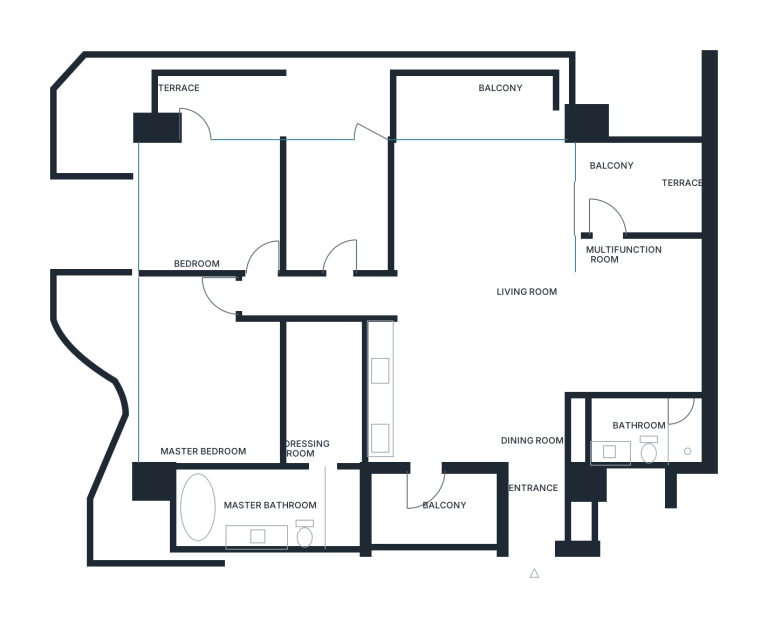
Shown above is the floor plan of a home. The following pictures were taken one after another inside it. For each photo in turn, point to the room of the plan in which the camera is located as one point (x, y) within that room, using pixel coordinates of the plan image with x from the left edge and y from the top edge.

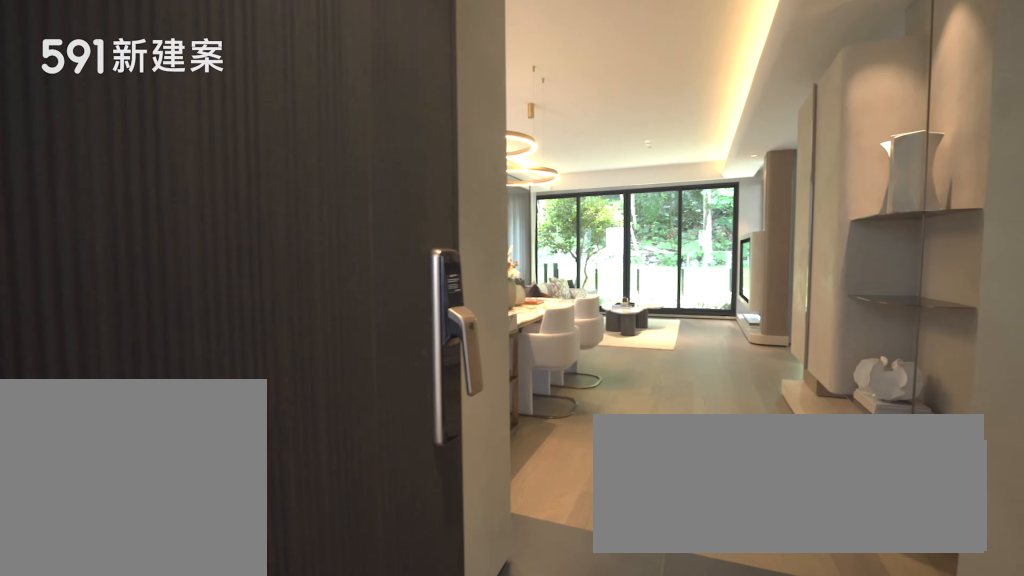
(547, 512)
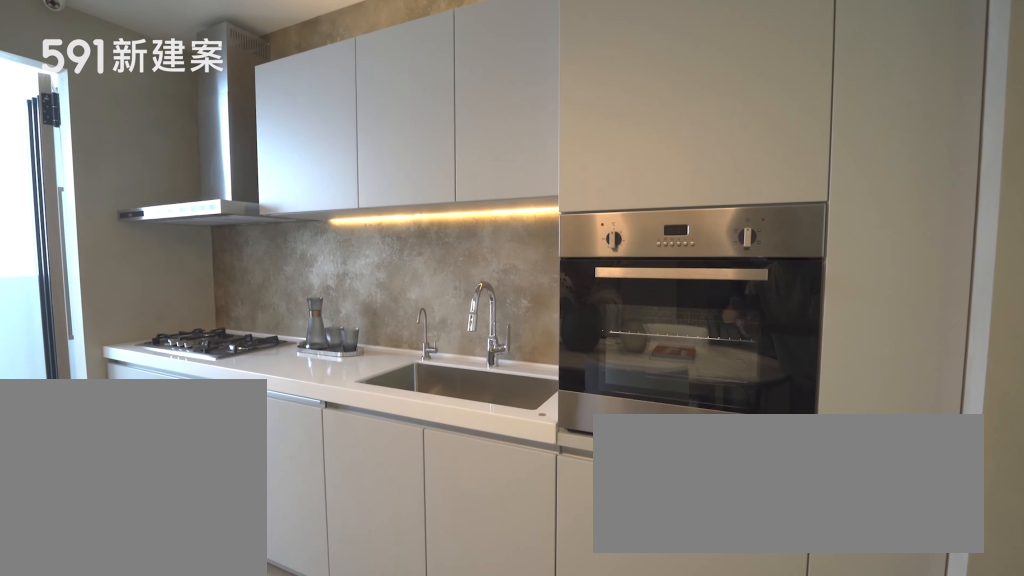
(401, 391)
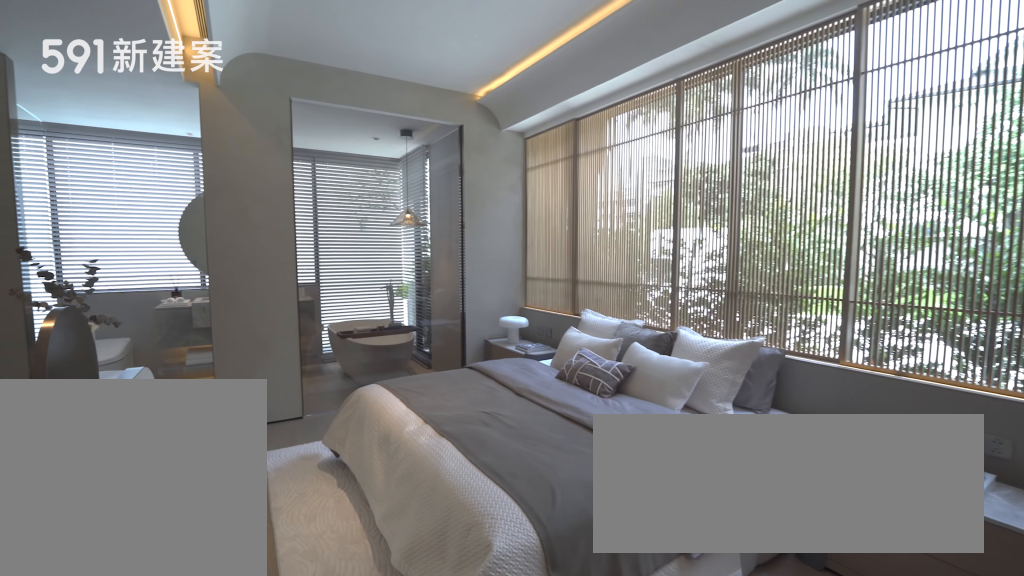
(239, 379)
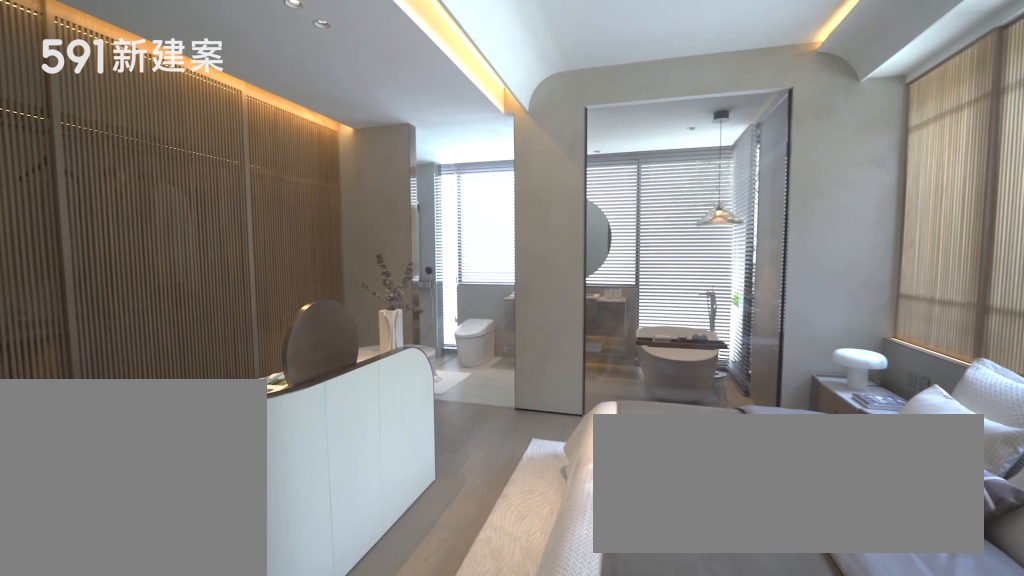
(239, 379)
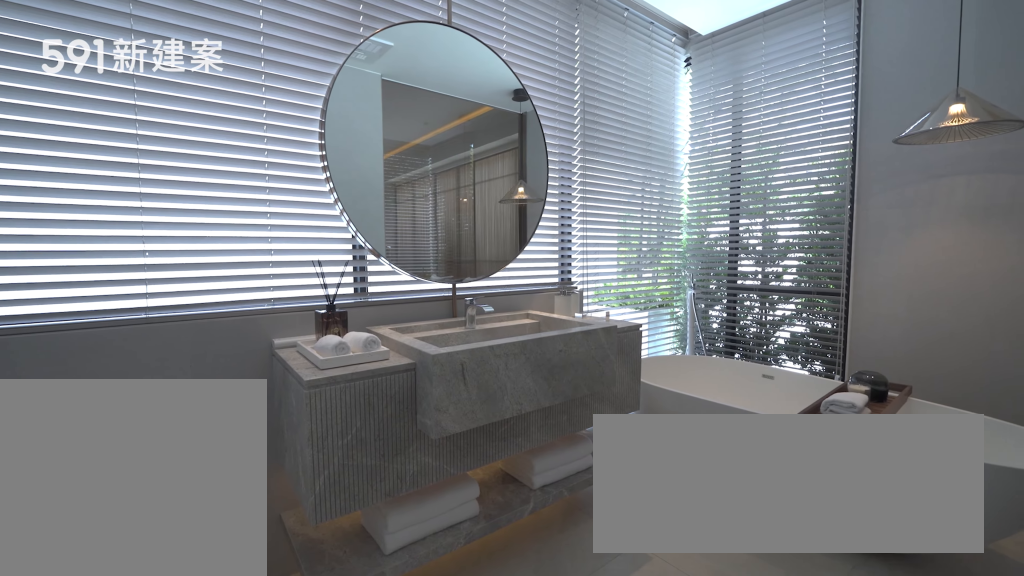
(267, 508)
